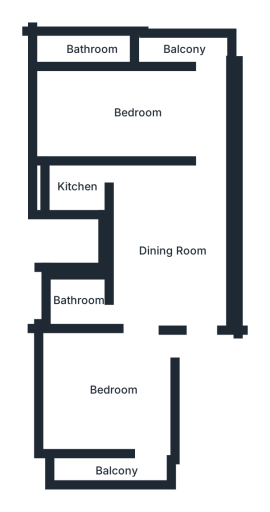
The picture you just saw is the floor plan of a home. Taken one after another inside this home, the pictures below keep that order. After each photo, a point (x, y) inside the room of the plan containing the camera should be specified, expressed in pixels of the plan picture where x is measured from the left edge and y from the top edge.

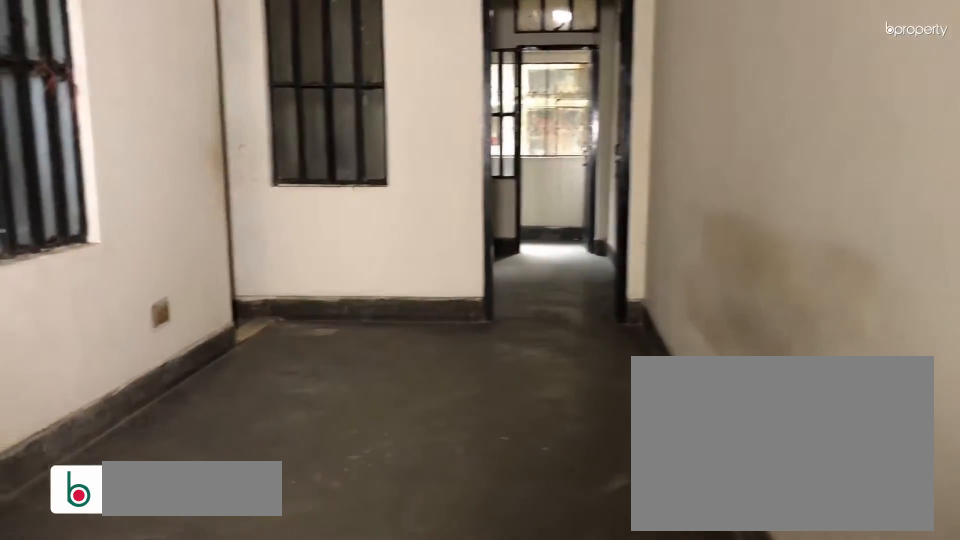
(192, 271)
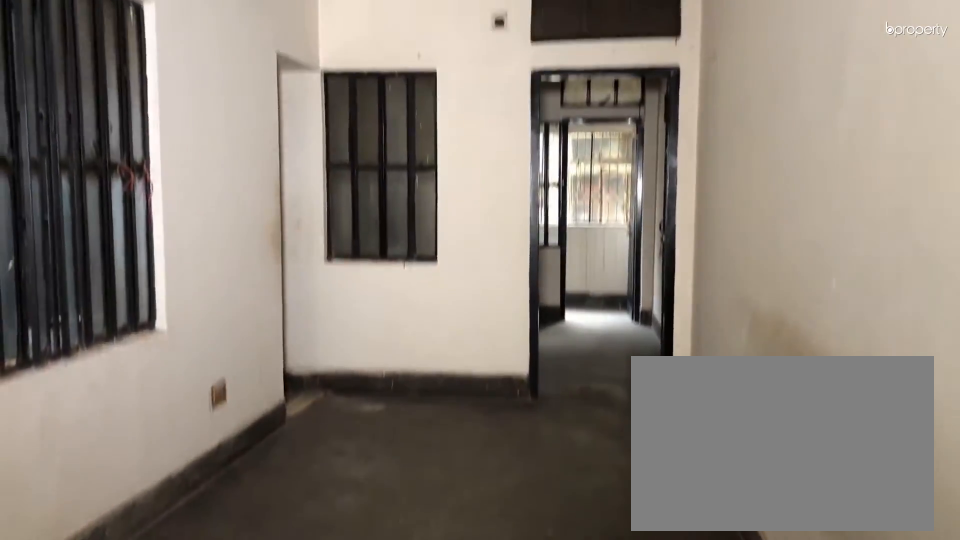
(171, 252)
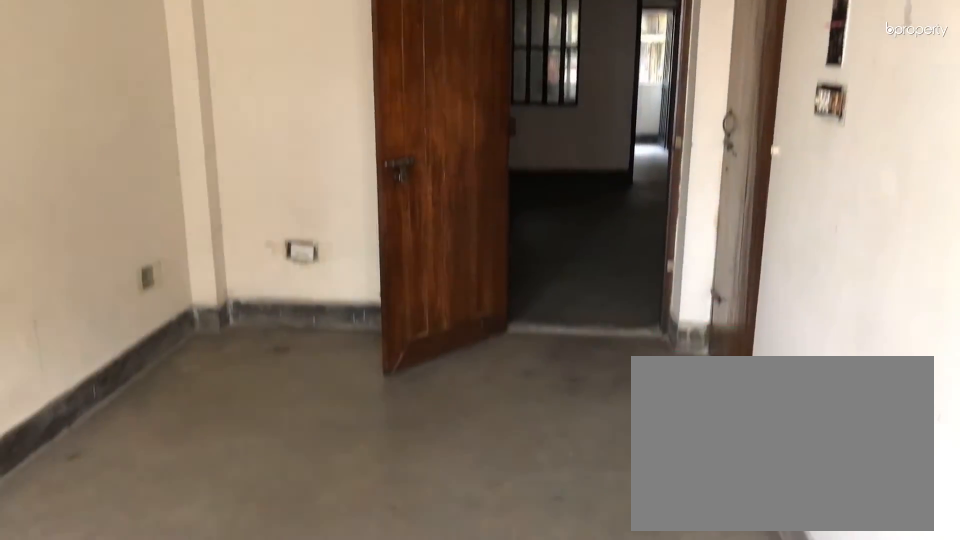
(116, 390)
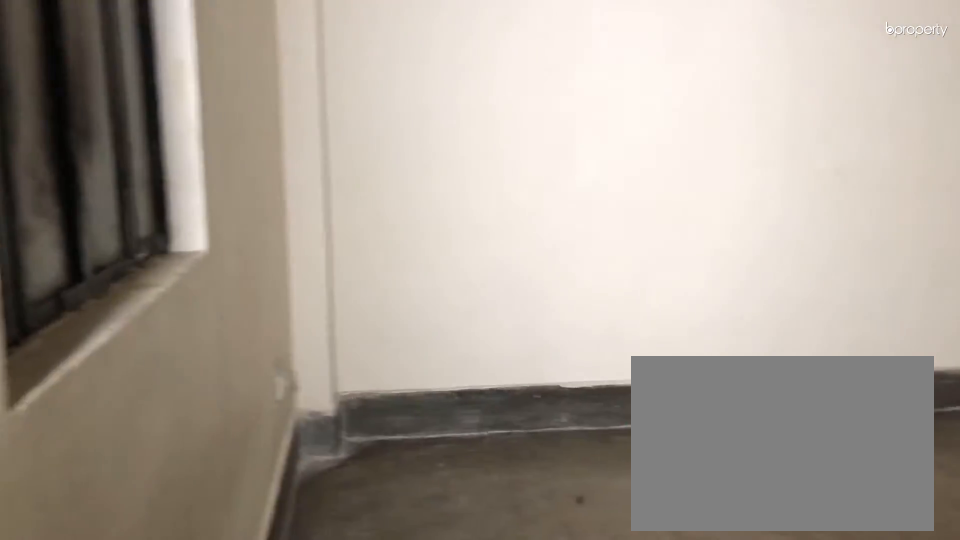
(136, 113)
